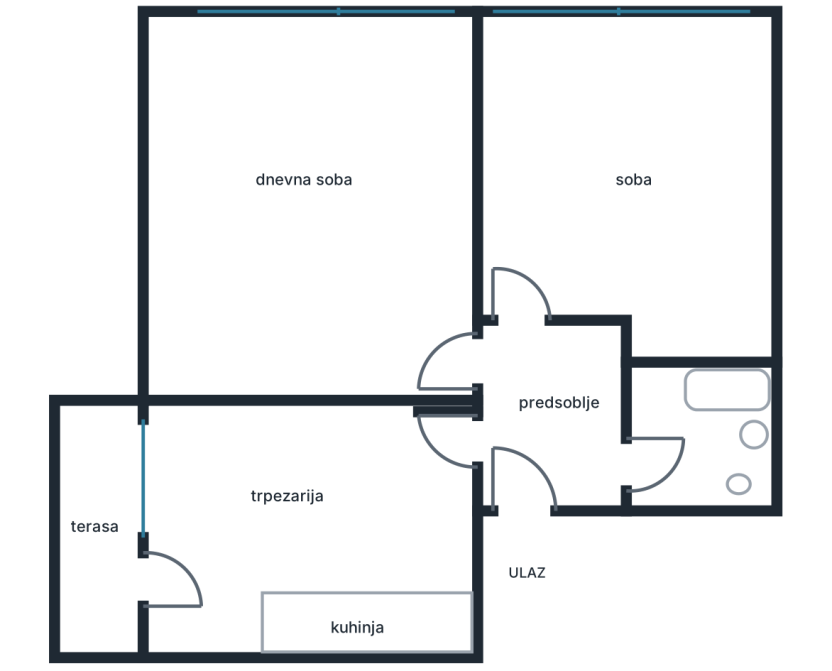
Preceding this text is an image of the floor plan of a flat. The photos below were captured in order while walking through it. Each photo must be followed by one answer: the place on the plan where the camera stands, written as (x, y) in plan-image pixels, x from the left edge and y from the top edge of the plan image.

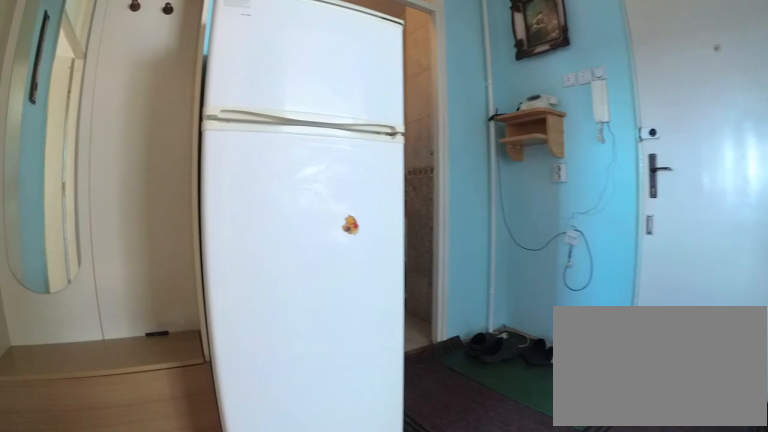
(487, 360)
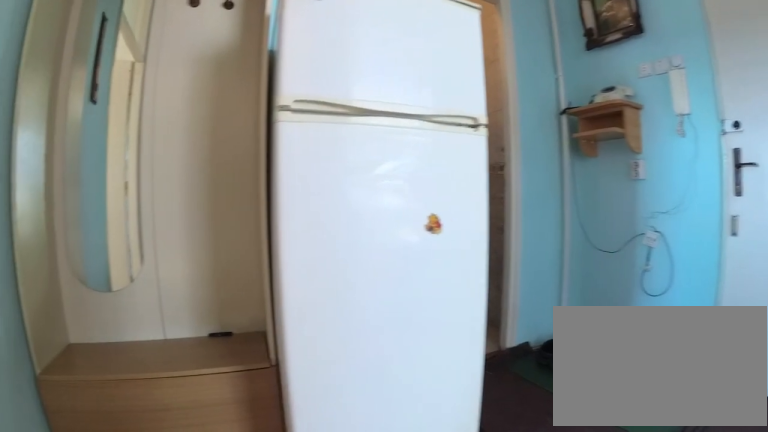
(497, 365)
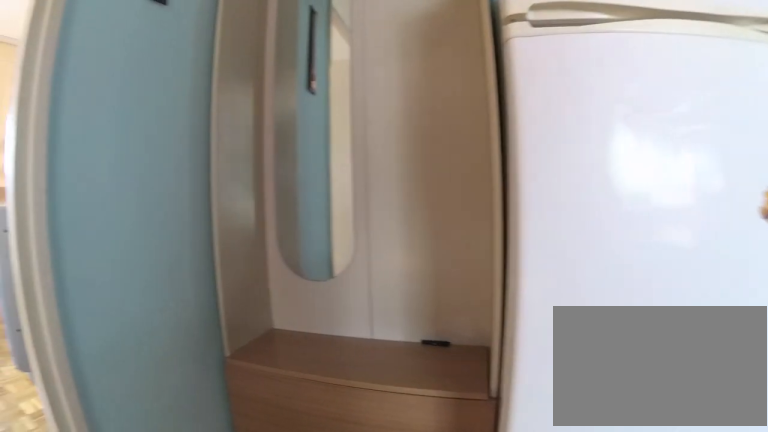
(506, 381)
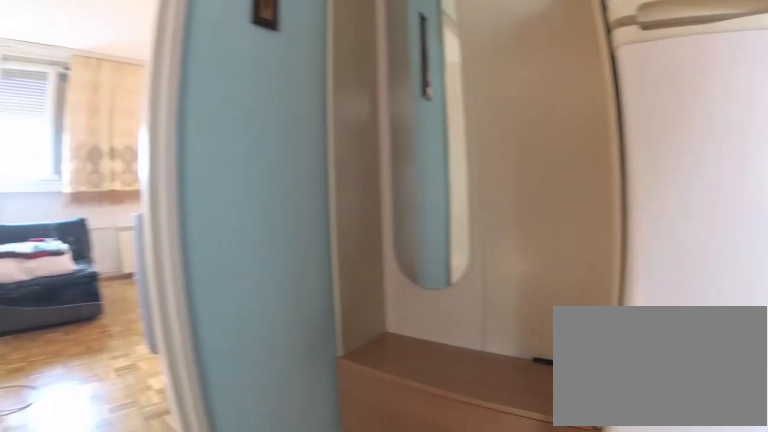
(511, 384)
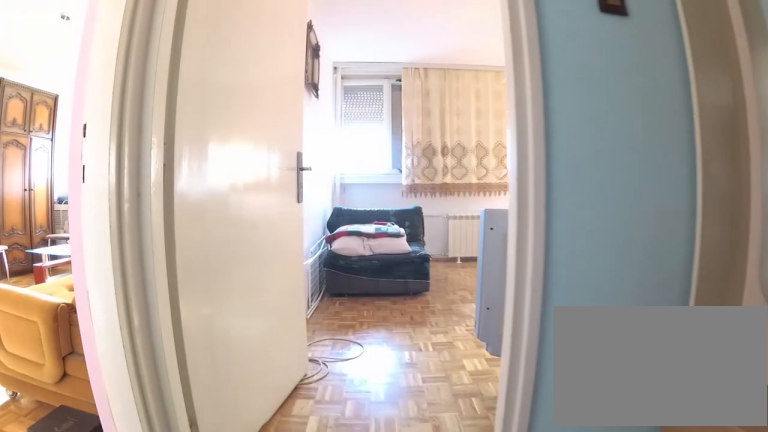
(530, 395)
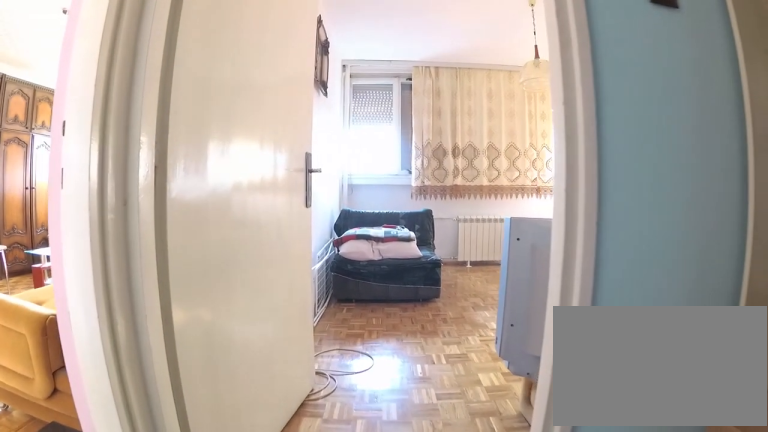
(531, 389)
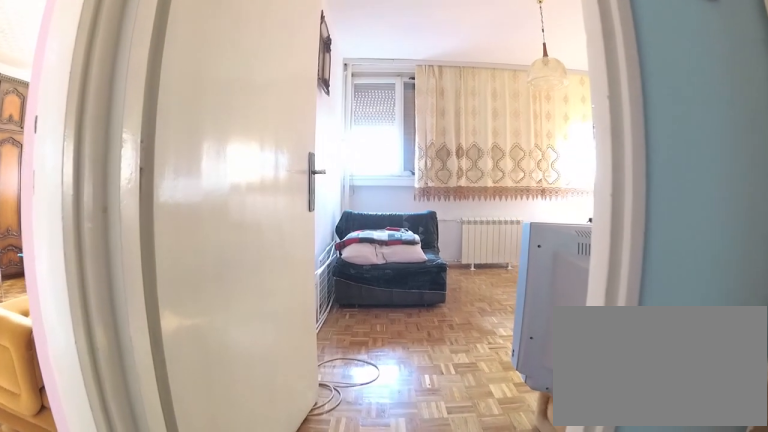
(531, 383)
